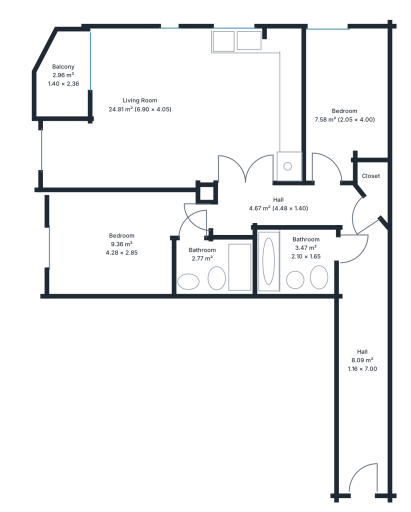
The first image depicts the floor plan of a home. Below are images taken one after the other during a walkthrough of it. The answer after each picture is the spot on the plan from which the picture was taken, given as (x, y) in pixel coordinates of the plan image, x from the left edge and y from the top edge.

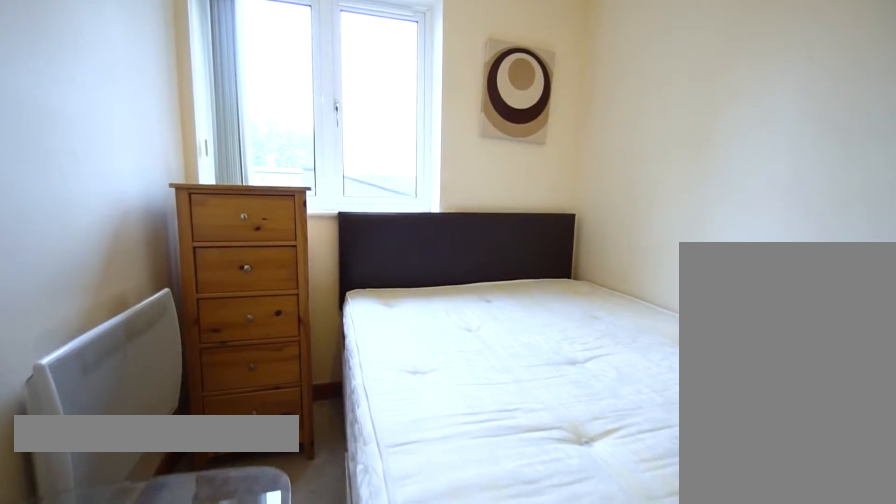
(331, 112)
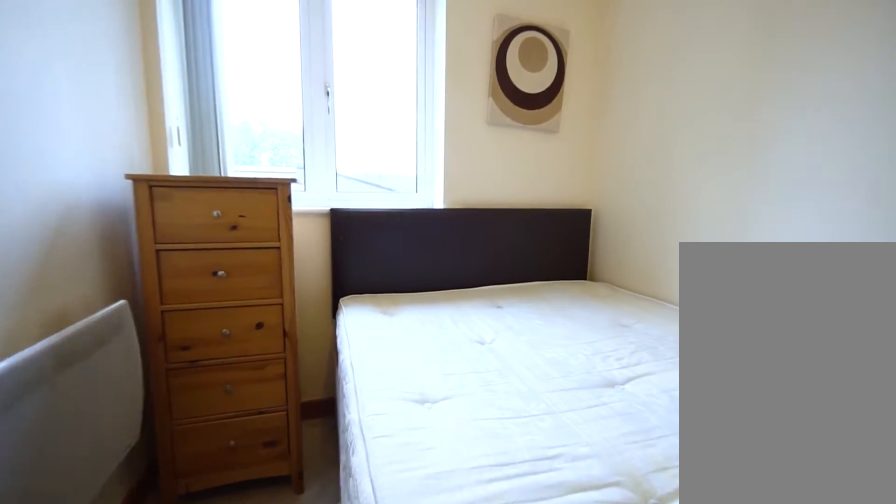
(331, 103)
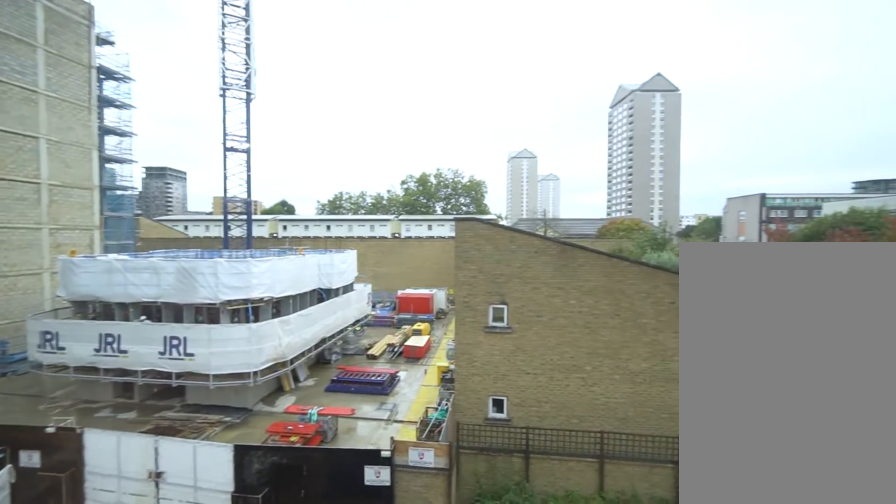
(331, 41)
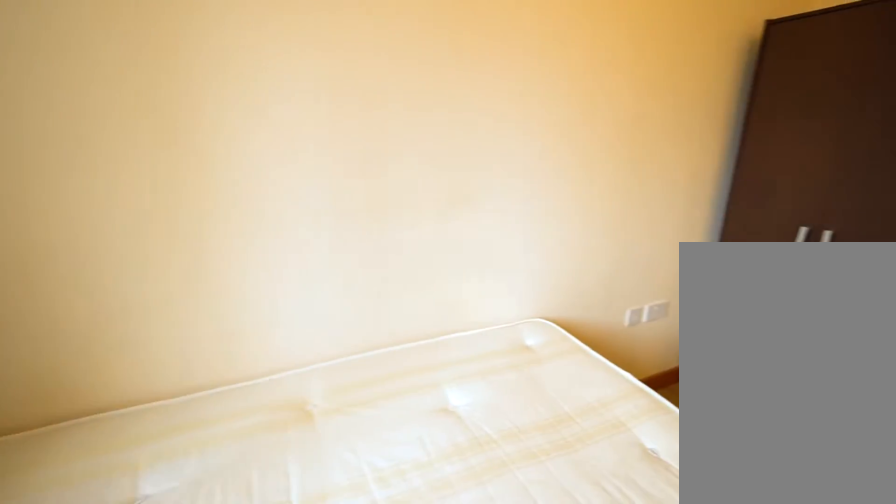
(331, 56)
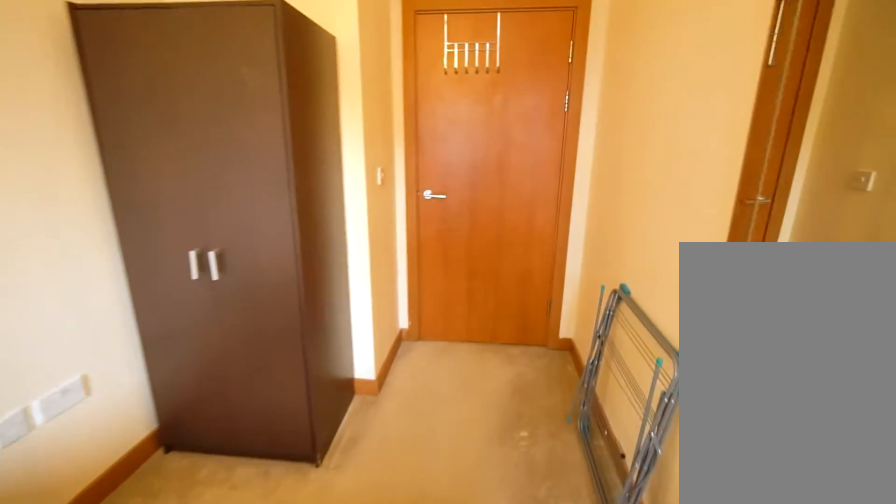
(331, 56)
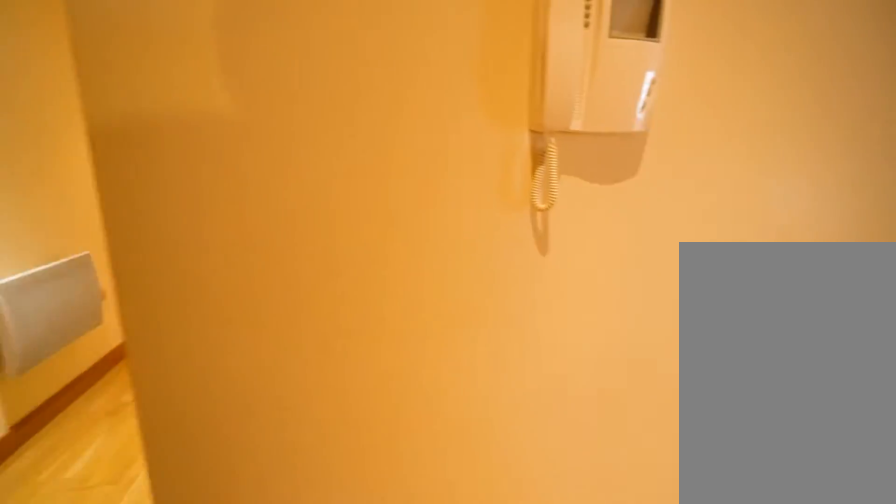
(332, 193)
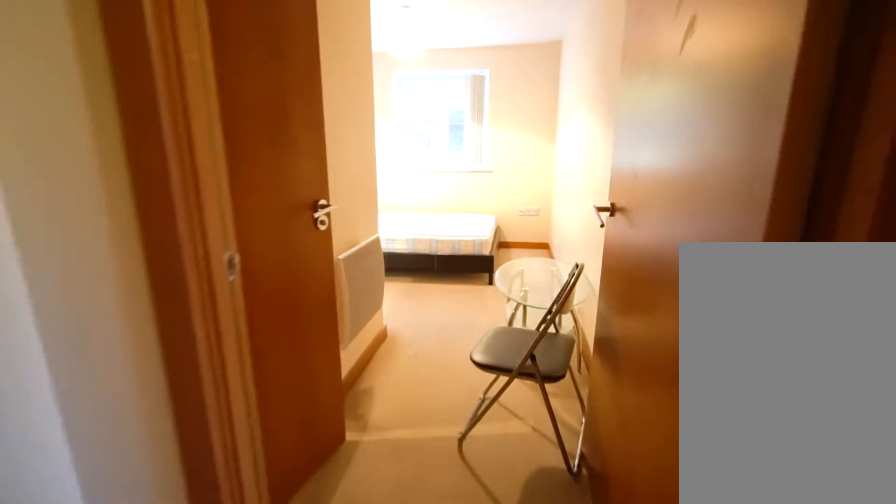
(239, 208)
